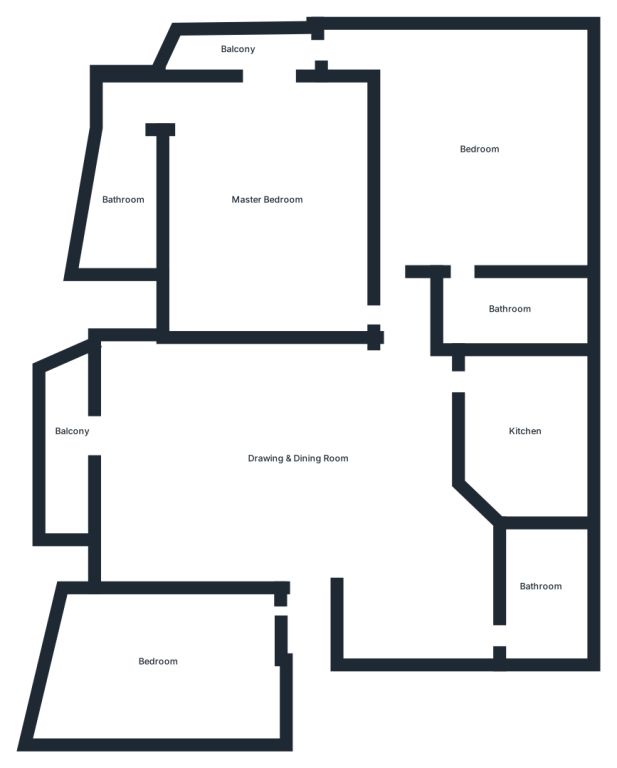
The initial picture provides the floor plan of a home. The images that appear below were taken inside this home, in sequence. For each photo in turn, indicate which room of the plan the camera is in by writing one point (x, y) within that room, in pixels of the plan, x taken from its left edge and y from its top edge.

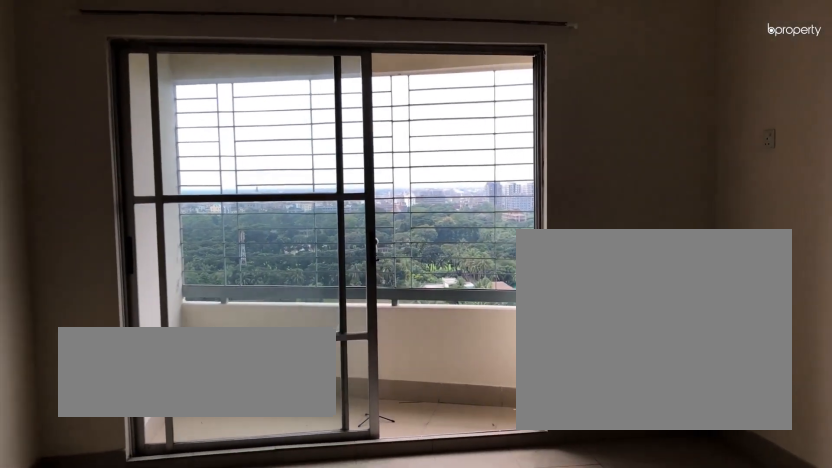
(297, 457)
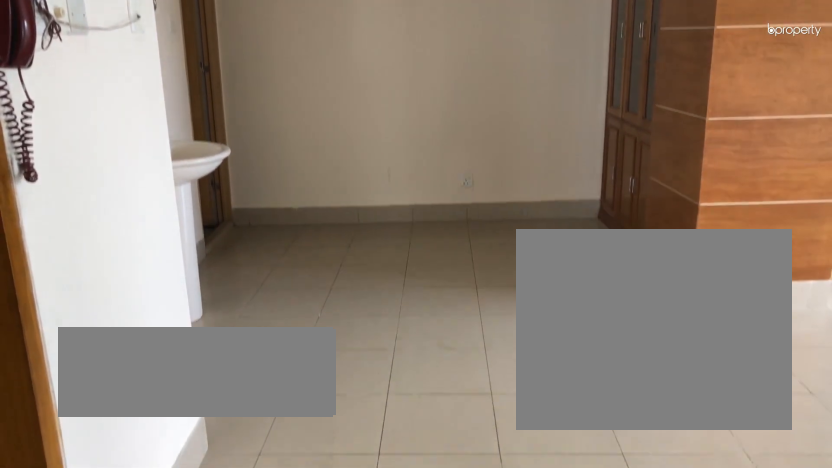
(297, 457)
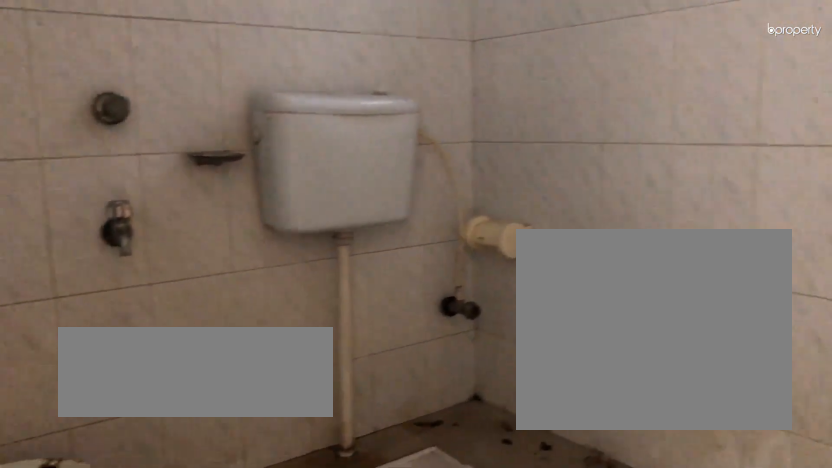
(538, 585)
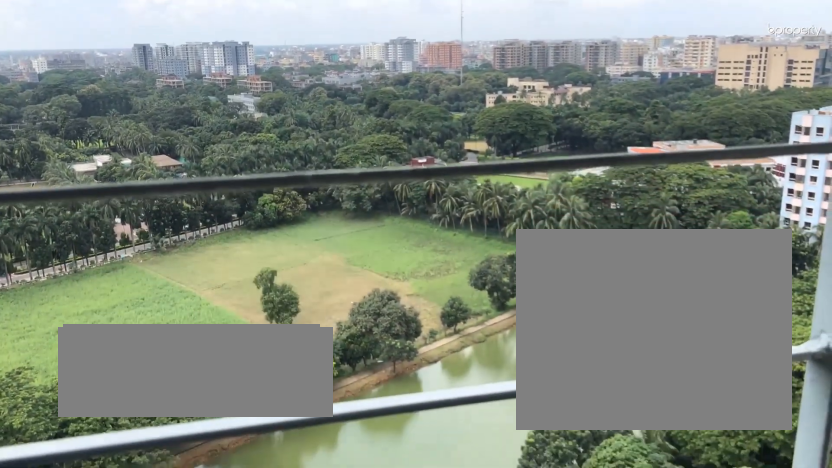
(70, 429)
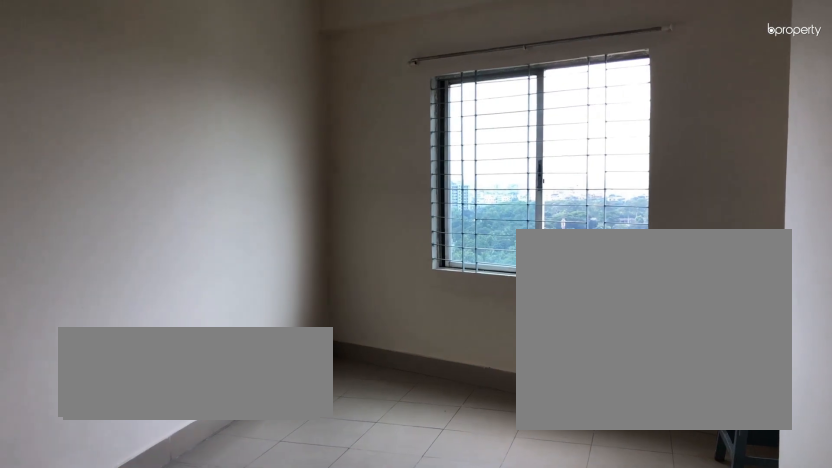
(158, 659)
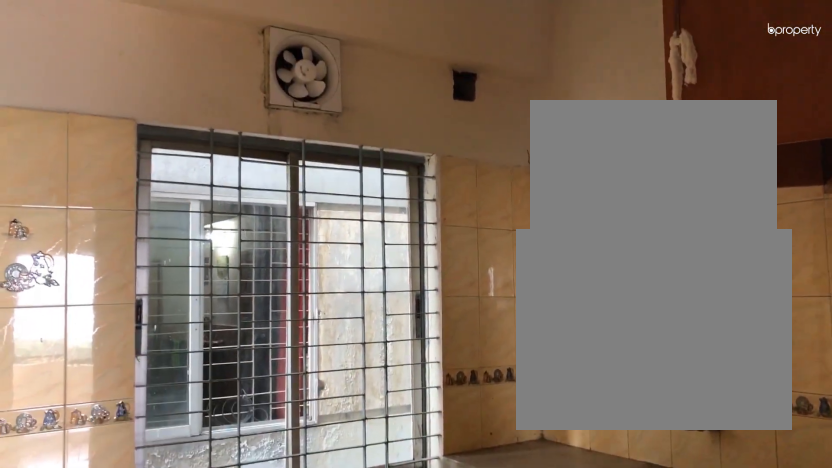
(524, 430)
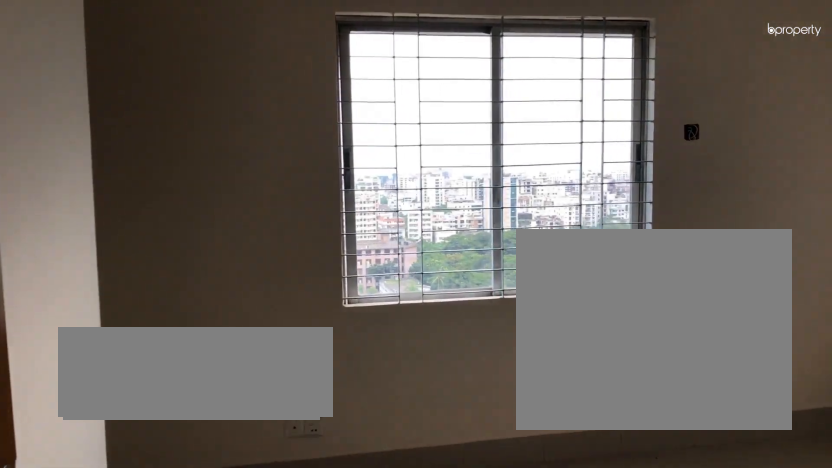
(479, 148)
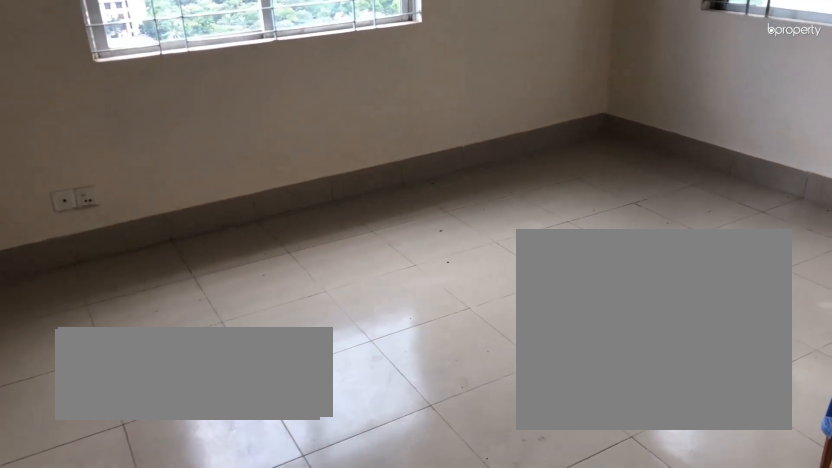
(479, 148)
